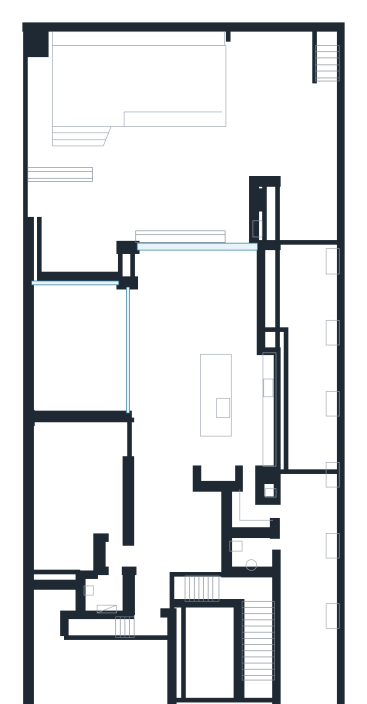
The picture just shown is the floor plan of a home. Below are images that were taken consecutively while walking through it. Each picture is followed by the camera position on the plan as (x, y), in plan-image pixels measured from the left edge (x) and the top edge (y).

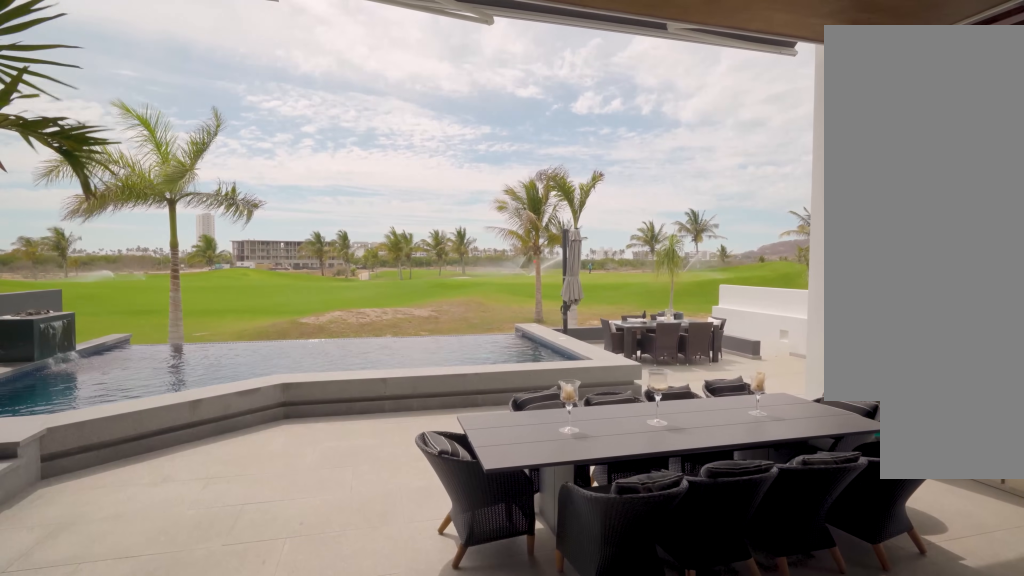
(162, 241)
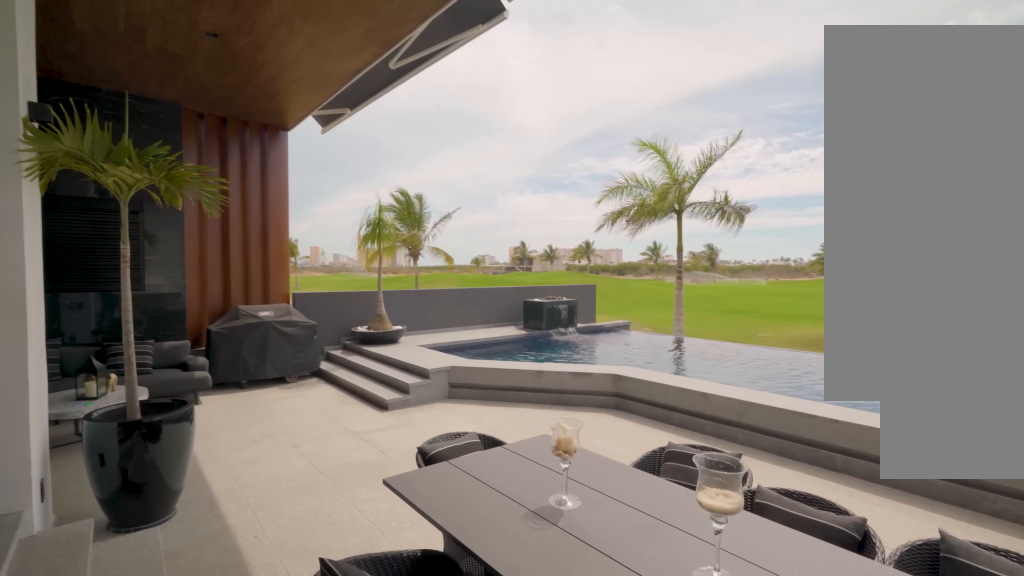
(230, 222)
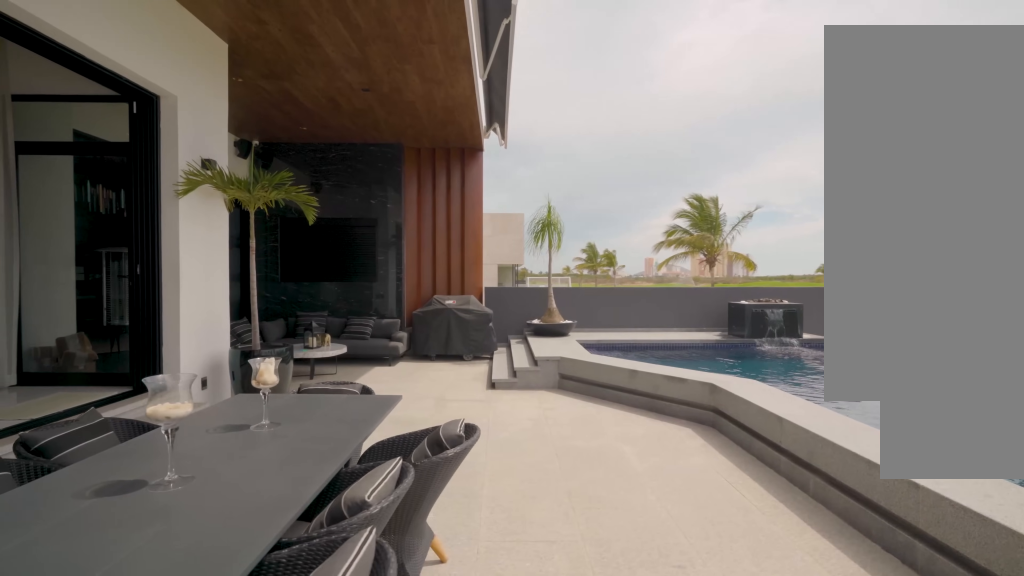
(239, 160)
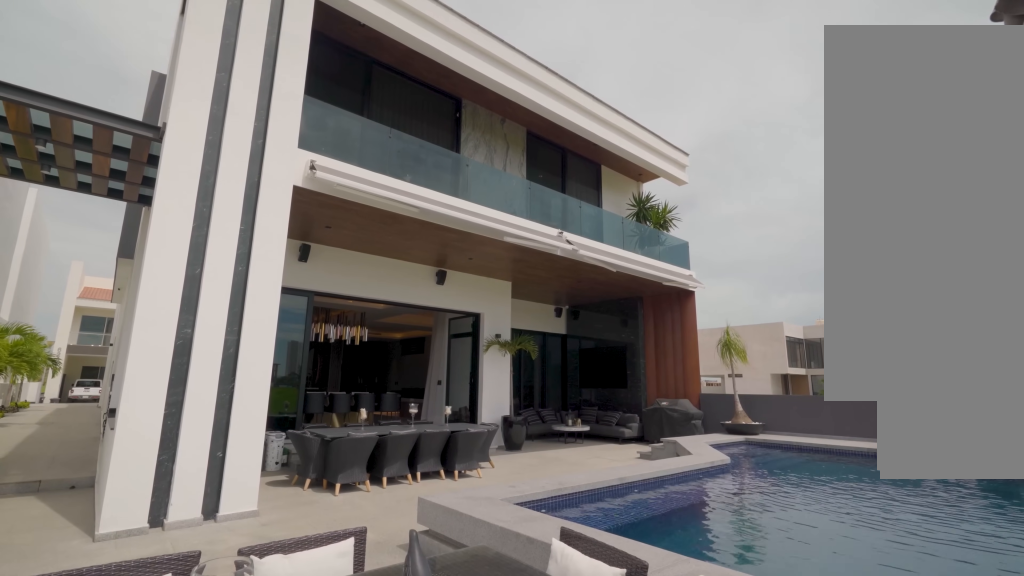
(290, 92)
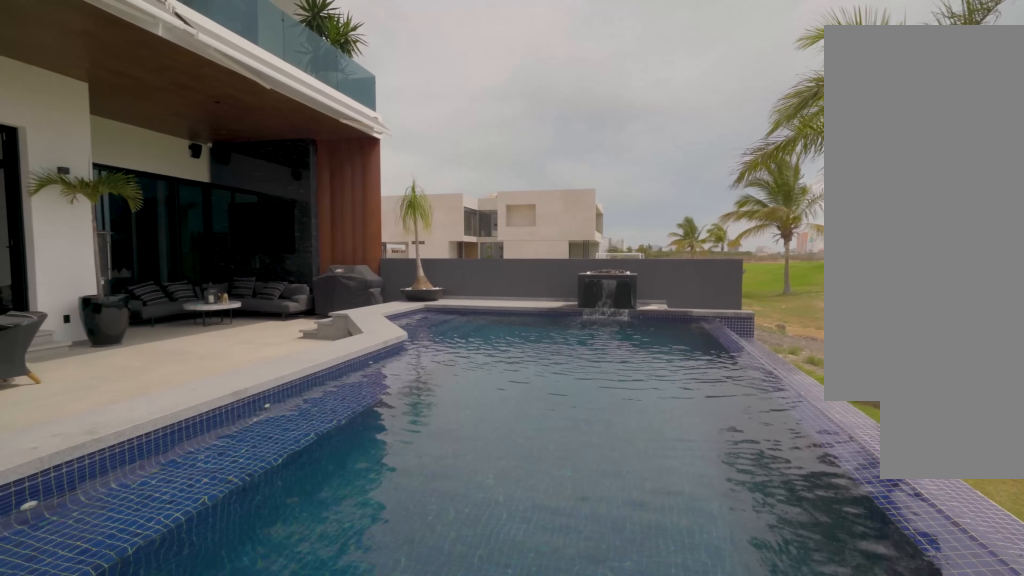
(253, 89)
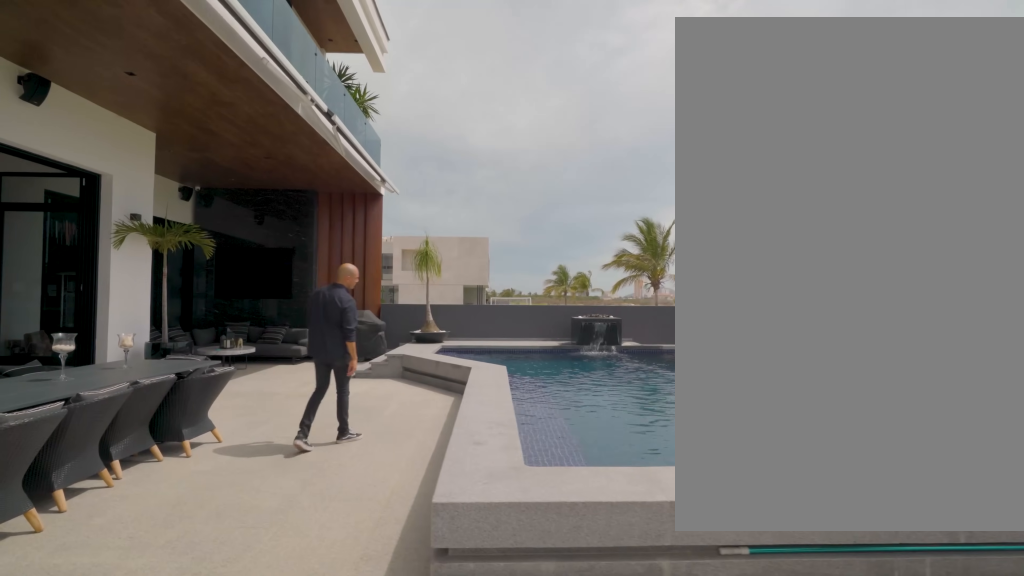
(200, 148)
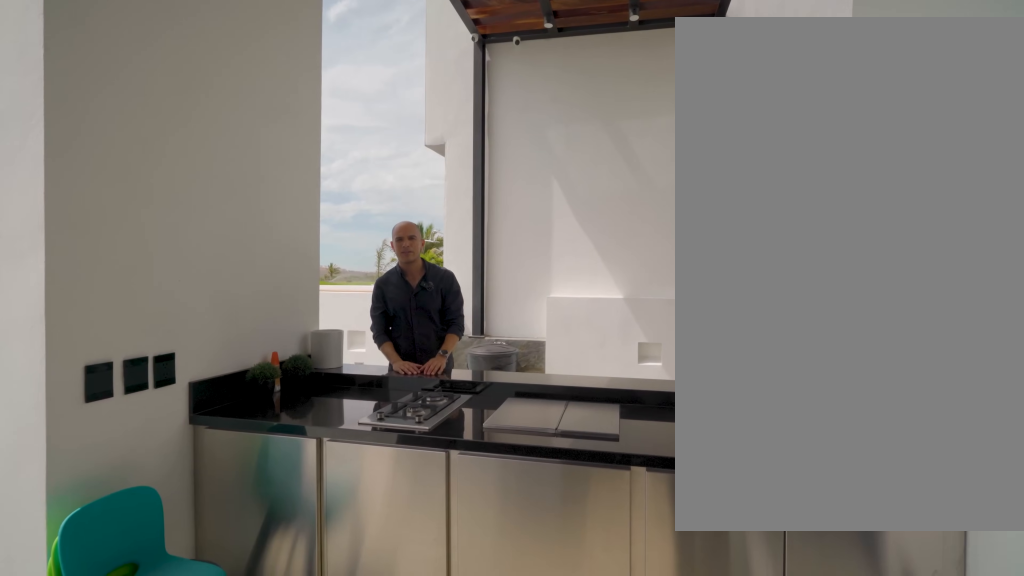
(230, 217)
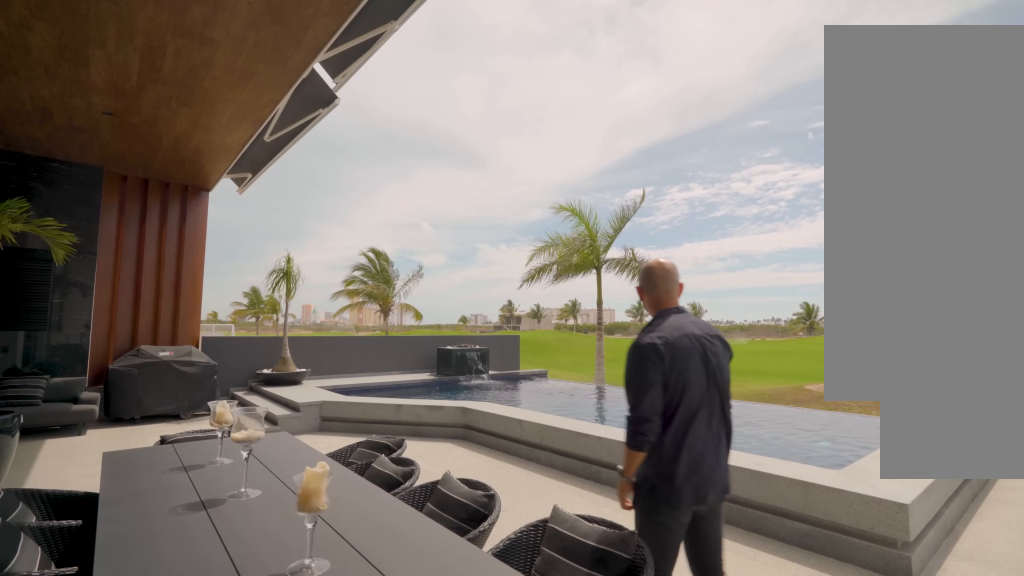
(230, 217)
